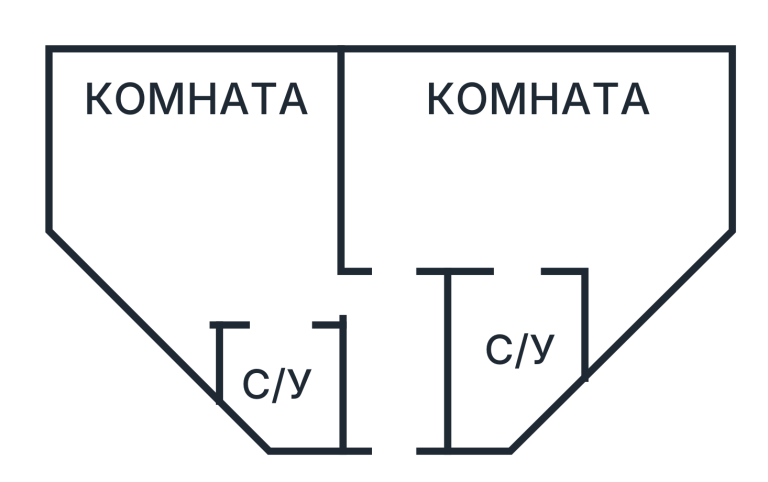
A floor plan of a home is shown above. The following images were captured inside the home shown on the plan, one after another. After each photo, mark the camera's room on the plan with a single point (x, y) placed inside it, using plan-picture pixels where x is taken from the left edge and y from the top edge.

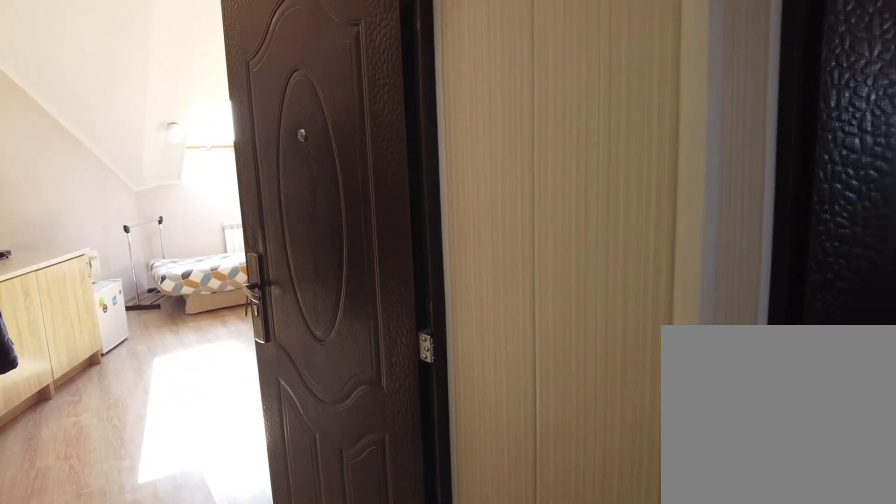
(403, 380)
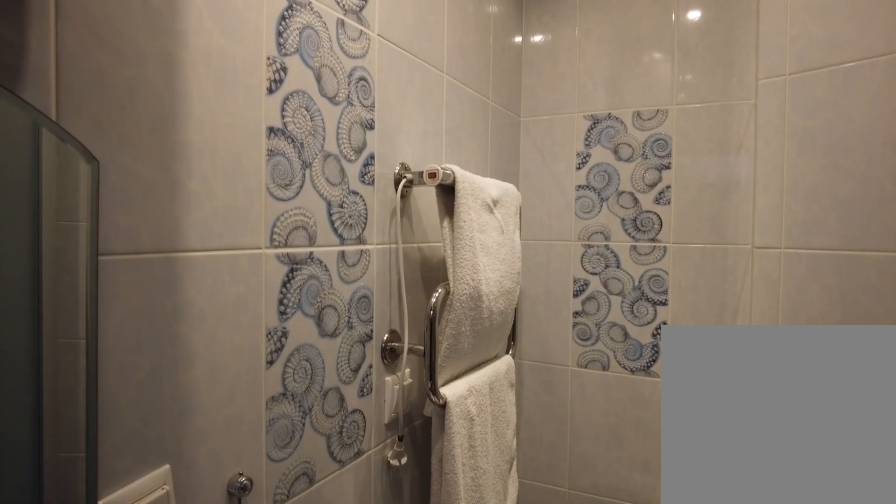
(296, 368)
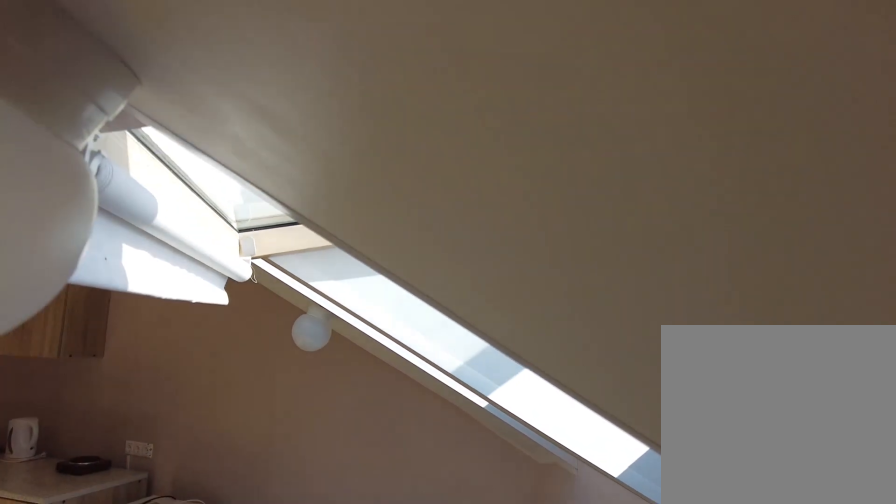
(284, 125)
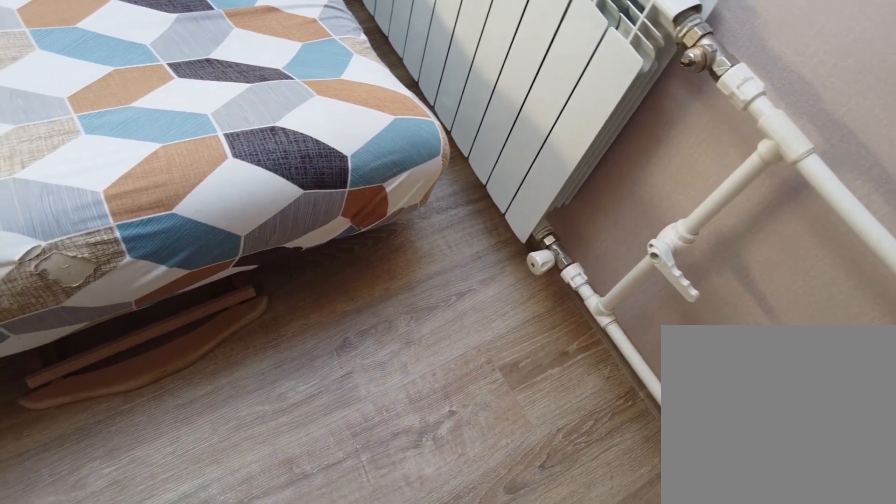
(284, 125)
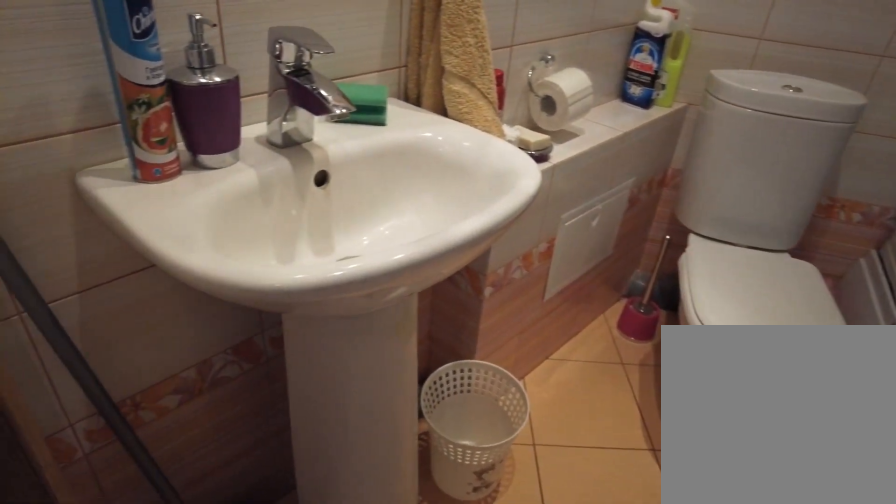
(529, 317)
